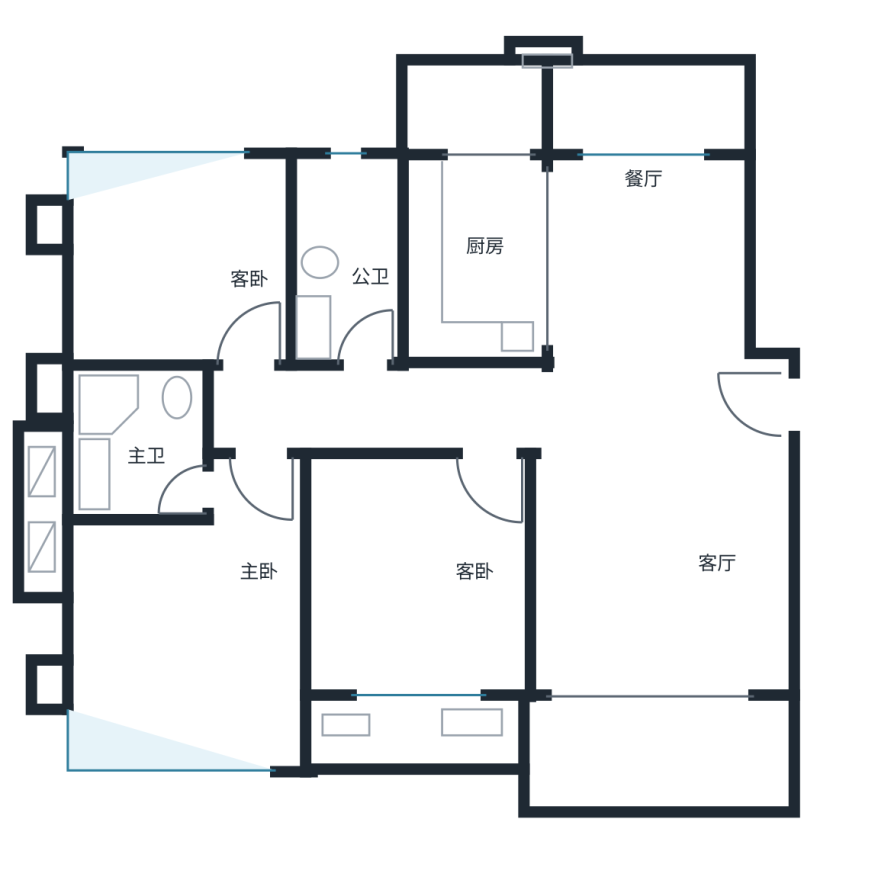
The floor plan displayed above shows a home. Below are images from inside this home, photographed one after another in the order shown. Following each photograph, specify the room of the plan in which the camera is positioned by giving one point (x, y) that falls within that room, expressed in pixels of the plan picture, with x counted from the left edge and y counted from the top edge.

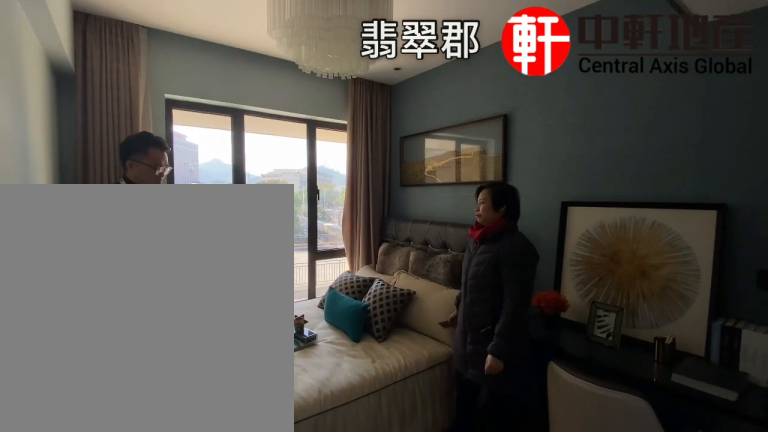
(419, 576)
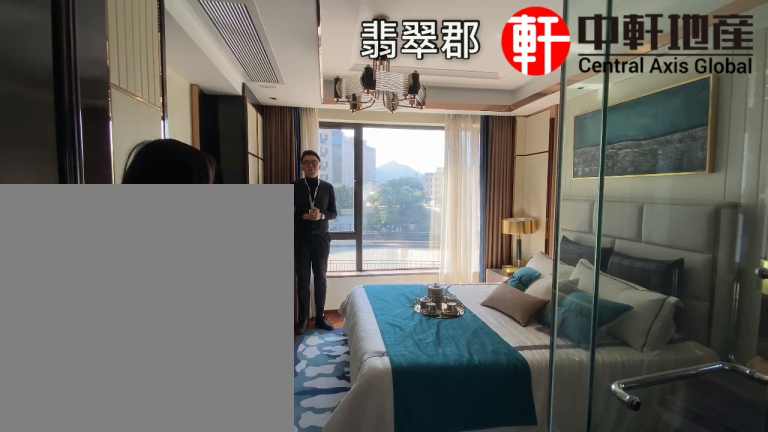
(178, 625)
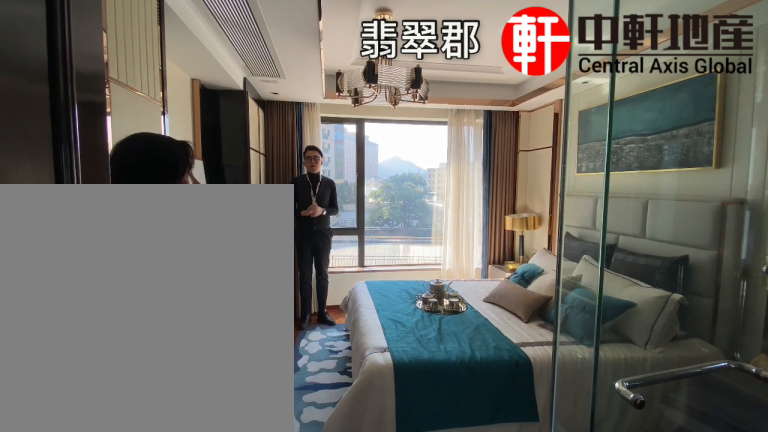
(178, 625)
